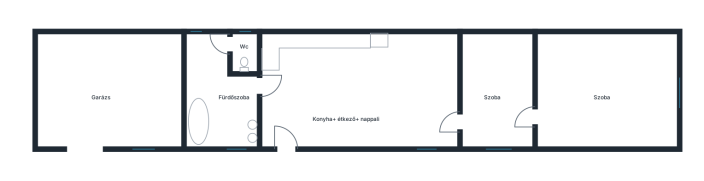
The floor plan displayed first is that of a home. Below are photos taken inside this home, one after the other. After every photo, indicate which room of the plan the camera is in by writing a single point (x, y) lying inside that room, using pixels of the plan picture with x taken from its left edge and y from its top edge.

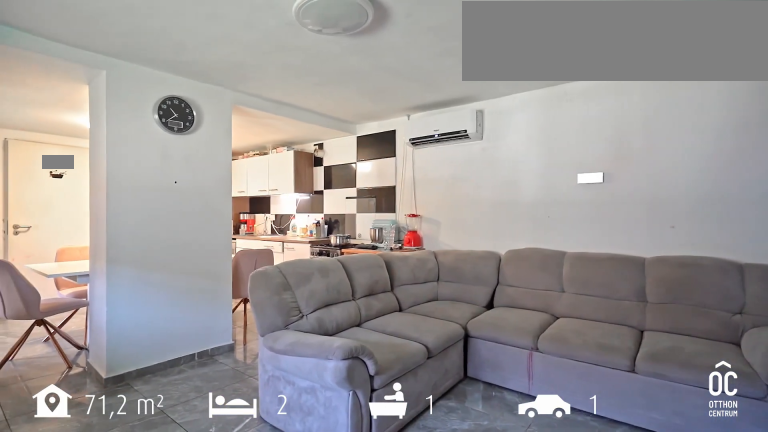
(357, 93)
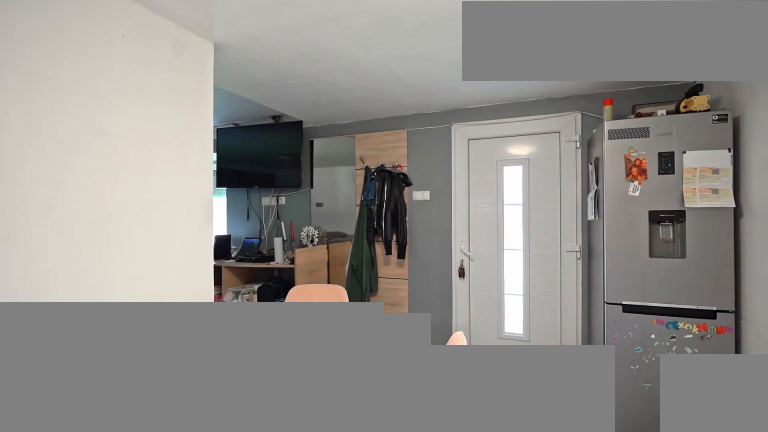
(358, 93)
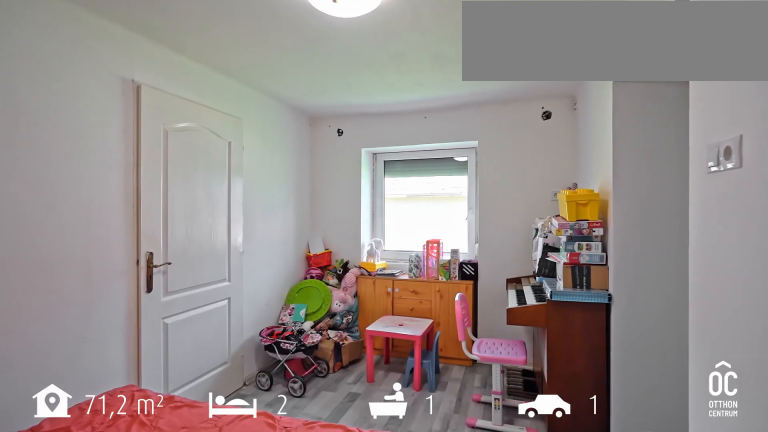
(495, 91)
